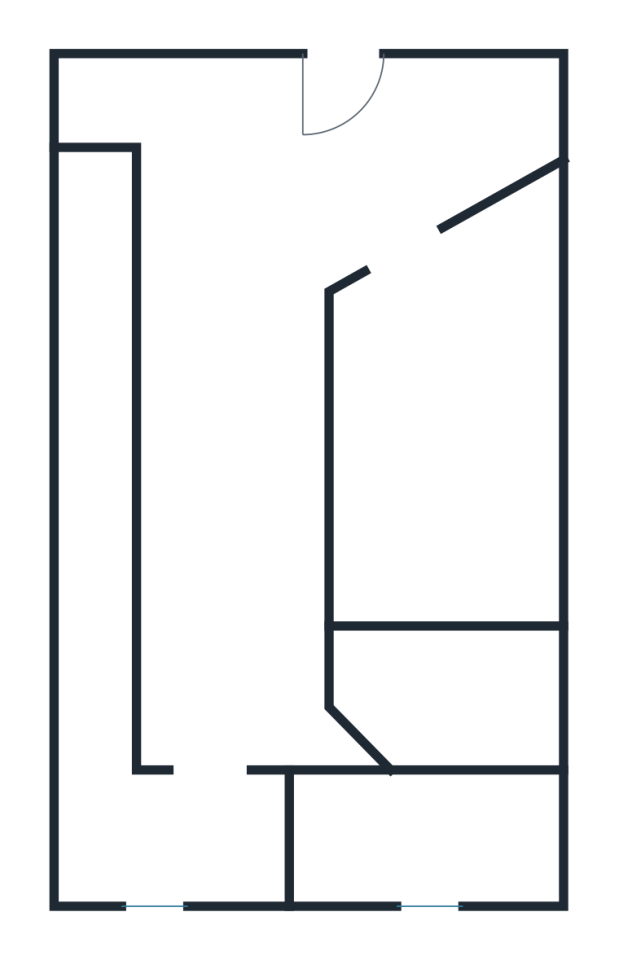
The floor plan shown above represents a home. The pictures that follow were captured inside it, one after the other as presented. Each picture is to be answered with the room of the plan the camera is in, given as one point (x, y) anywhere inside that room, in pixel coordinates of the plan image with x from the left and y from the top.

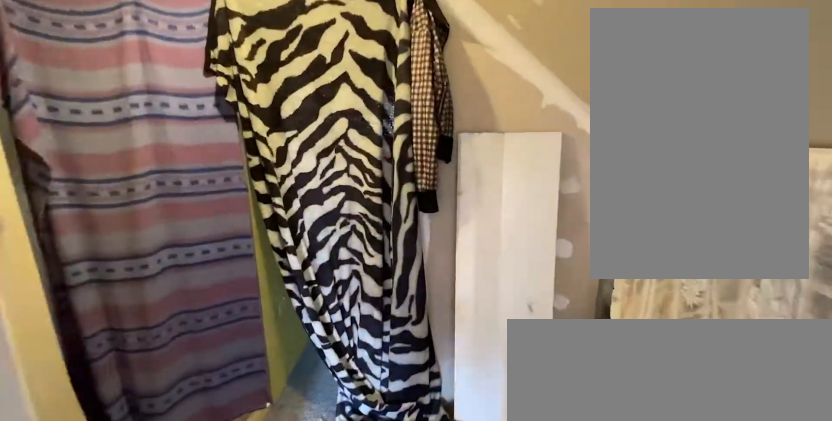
(234, 503)
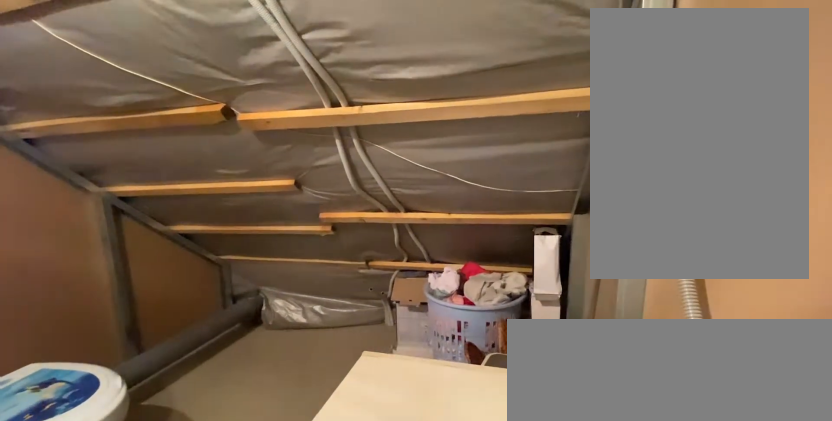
(453, 699)
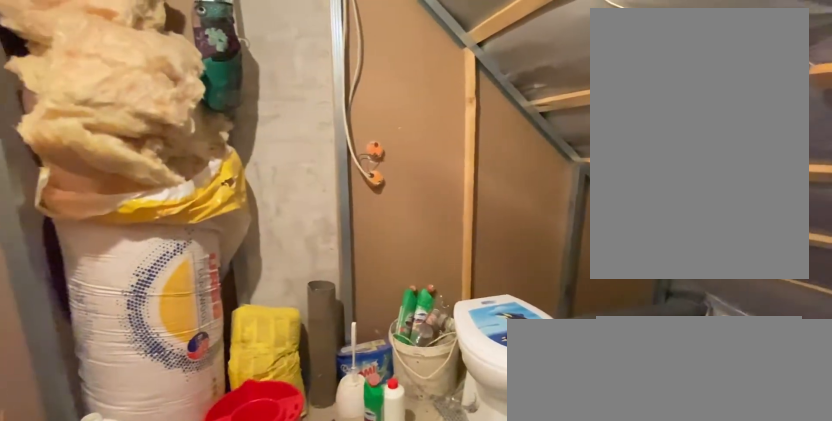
(450, 702)
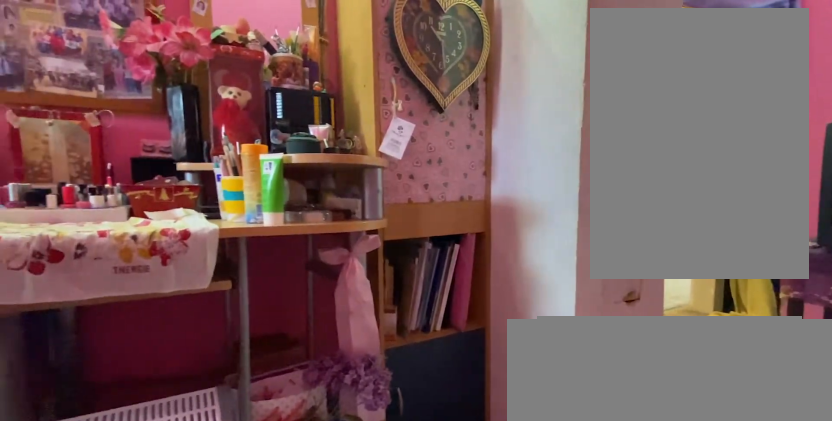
(419, 845)
